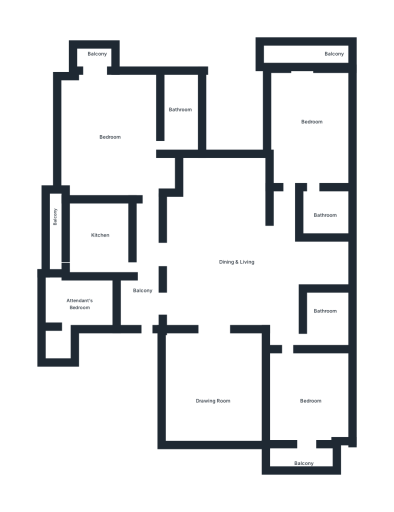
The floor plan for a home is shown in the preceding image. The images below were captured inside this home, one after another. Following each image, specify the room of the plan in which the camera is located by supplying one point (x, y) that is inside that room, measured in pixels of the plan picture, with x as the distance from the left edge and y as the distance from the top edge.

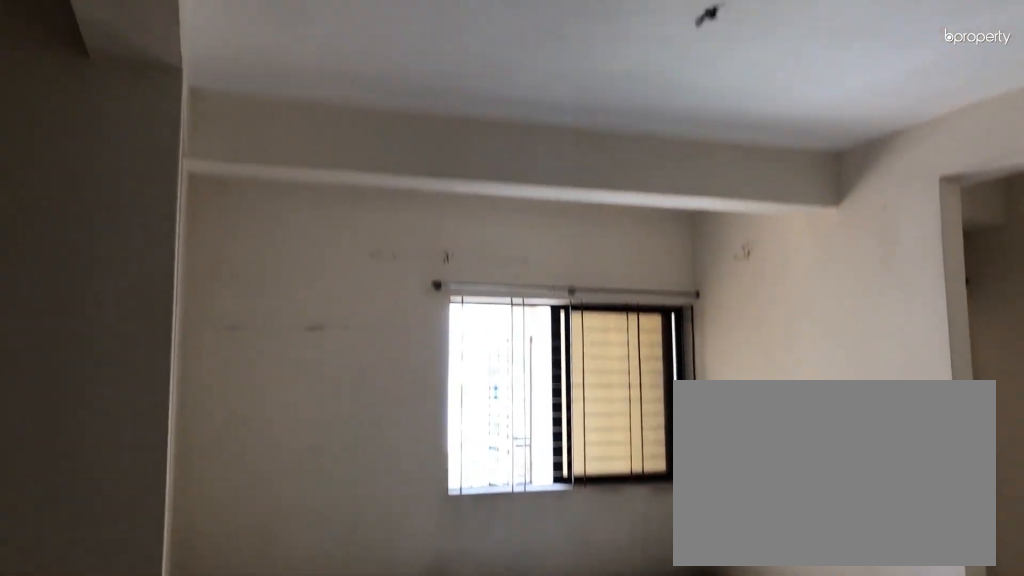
(224, 263)
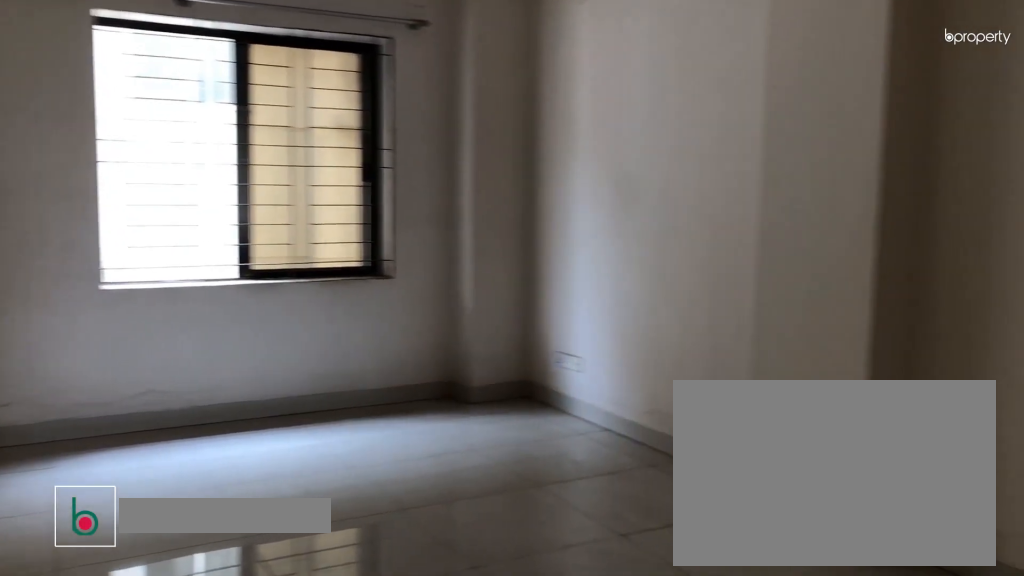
(215, 392)
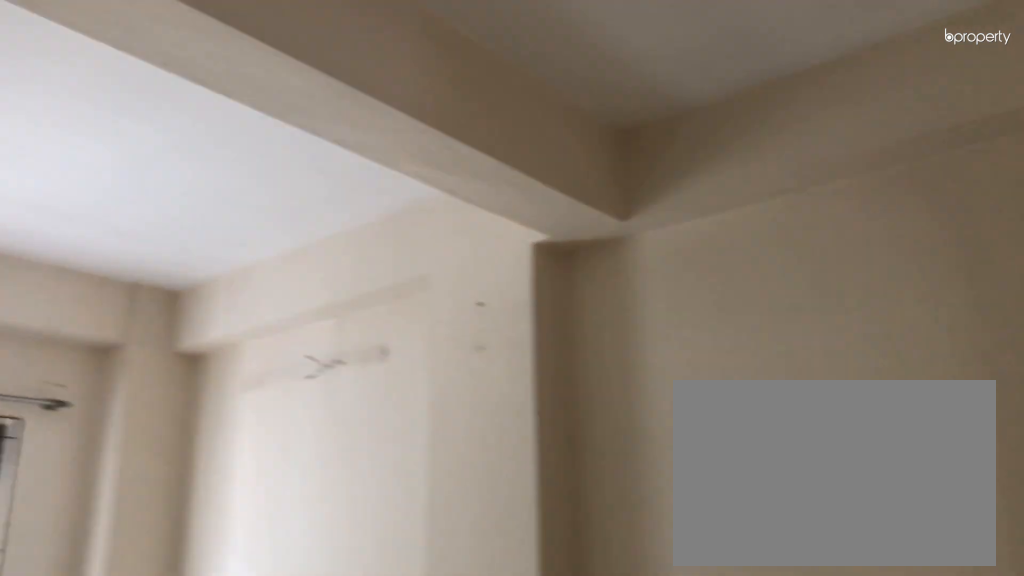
(215, 392)
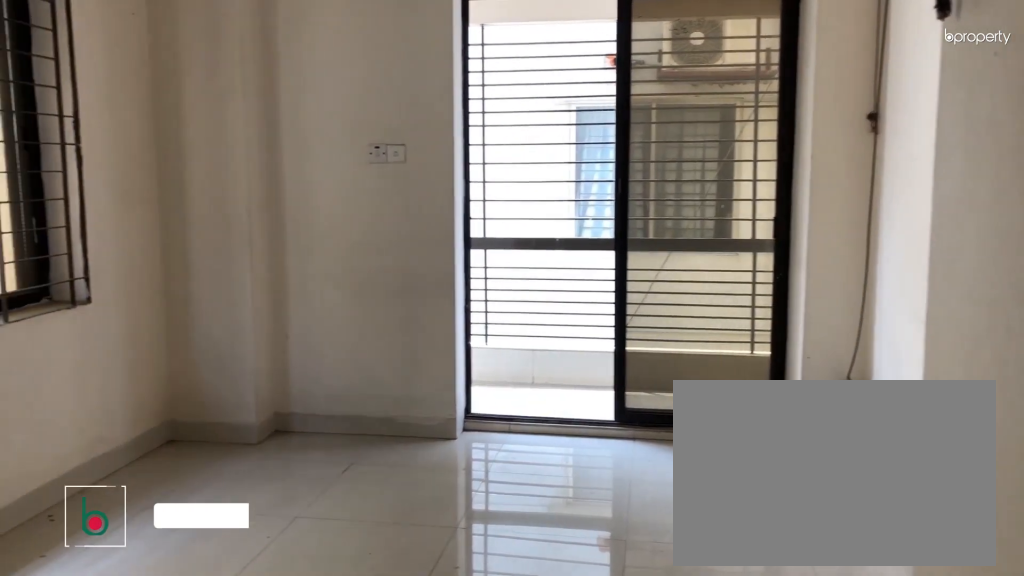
(303, 398)
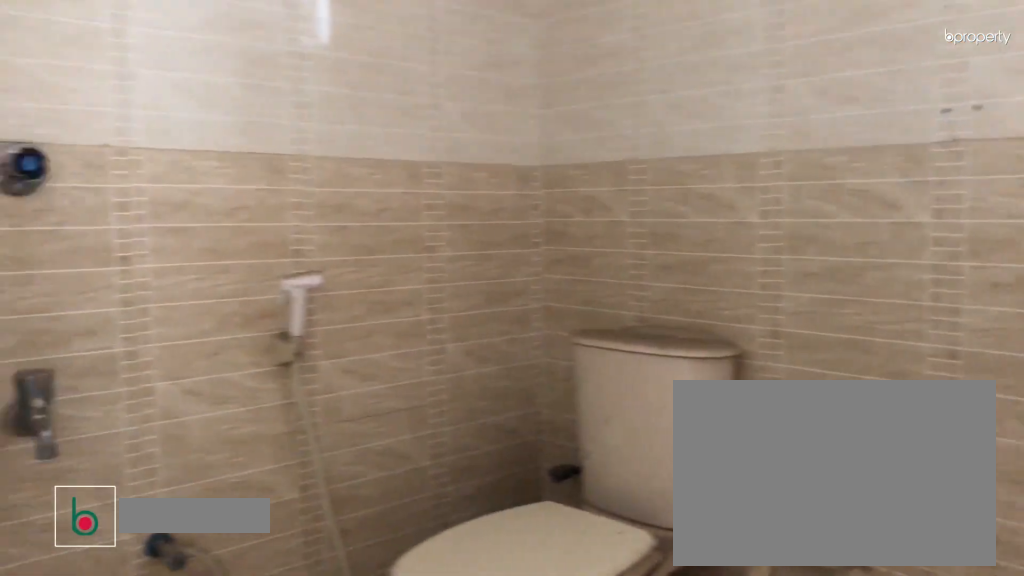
(326, 318)
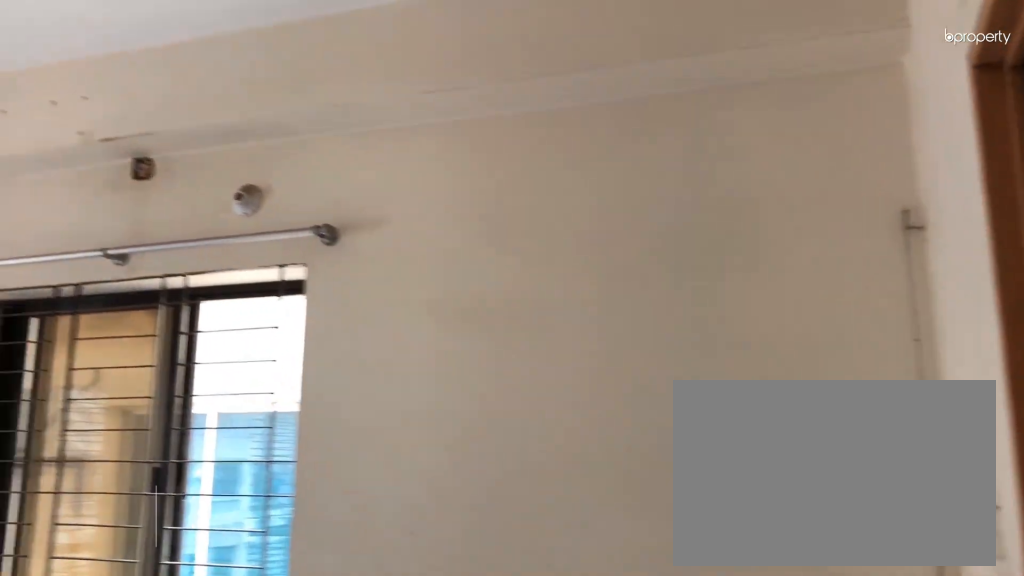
(310, 121)
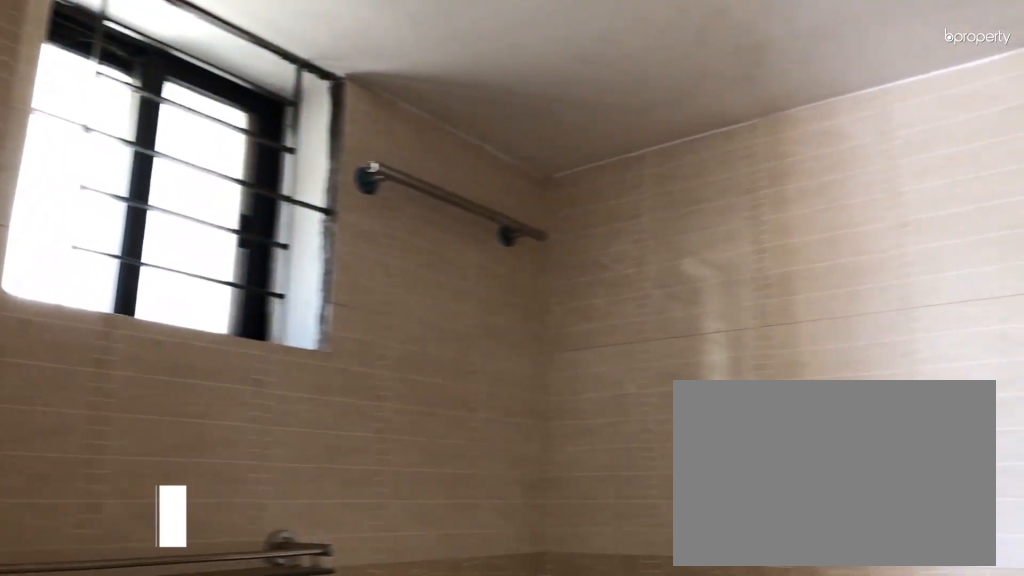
(325, 217)
